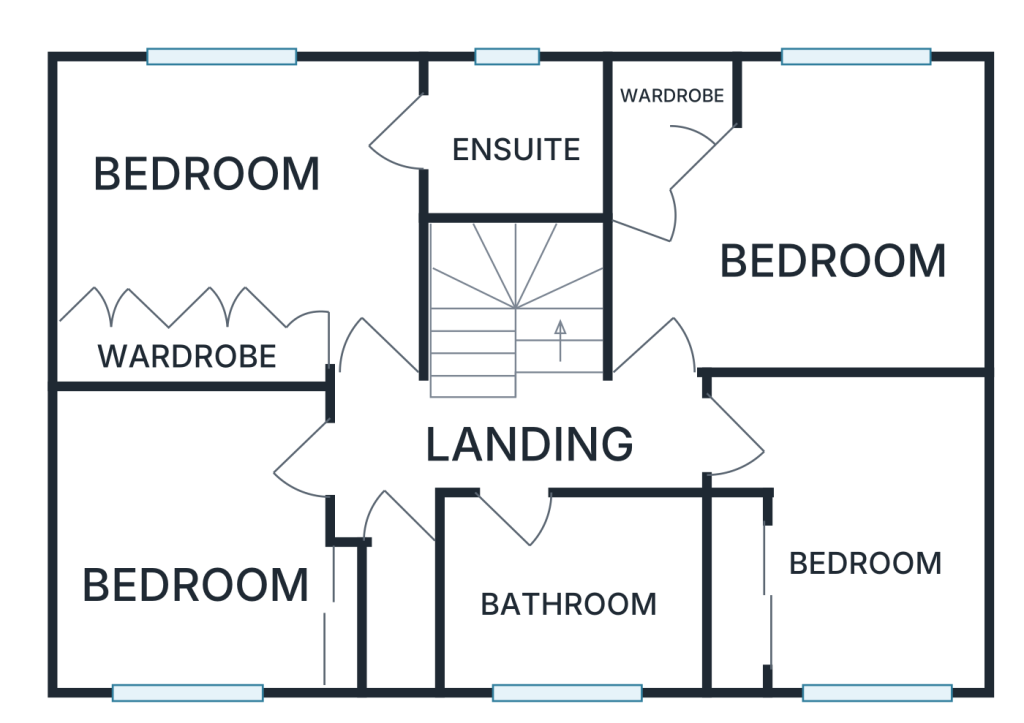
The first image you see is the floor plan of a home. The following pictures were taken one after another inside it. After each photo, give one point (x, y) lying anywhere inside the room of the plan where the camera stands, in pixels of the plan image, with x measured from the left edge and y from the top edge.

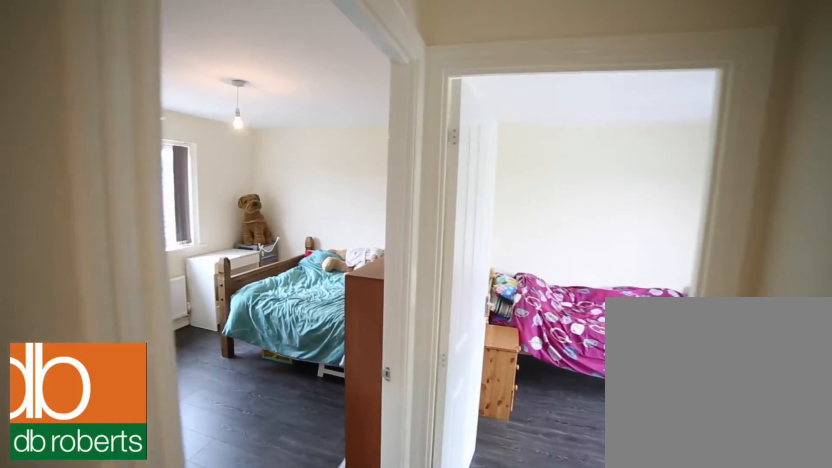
(512, 436)
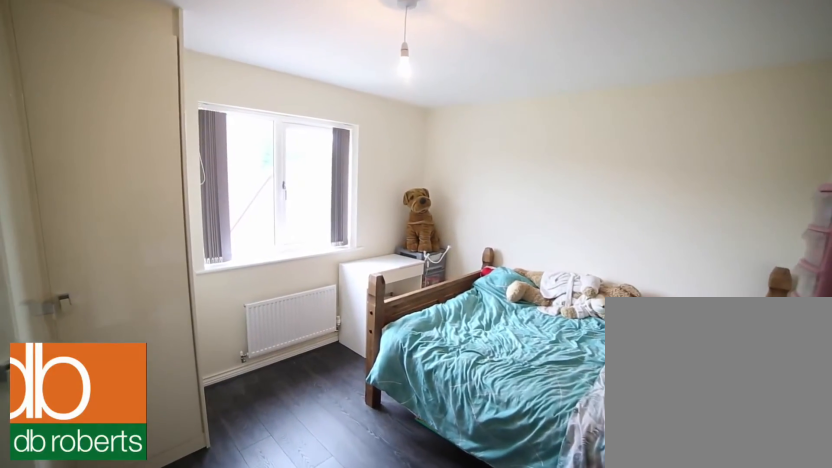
(796, 219)
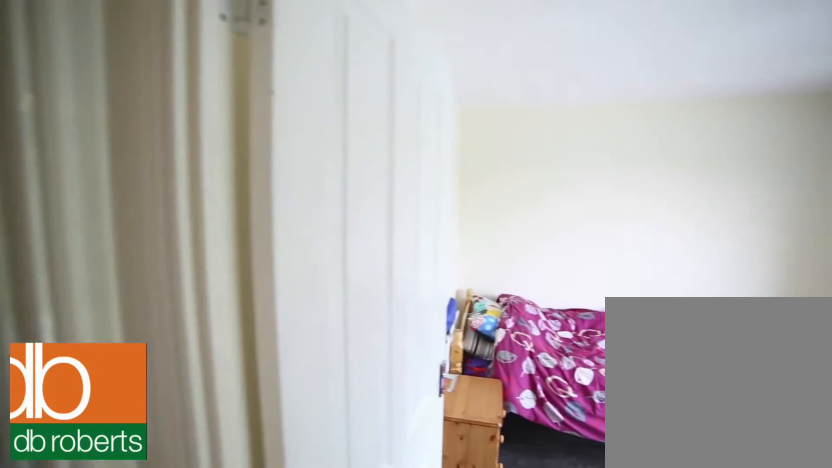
(852, 535)
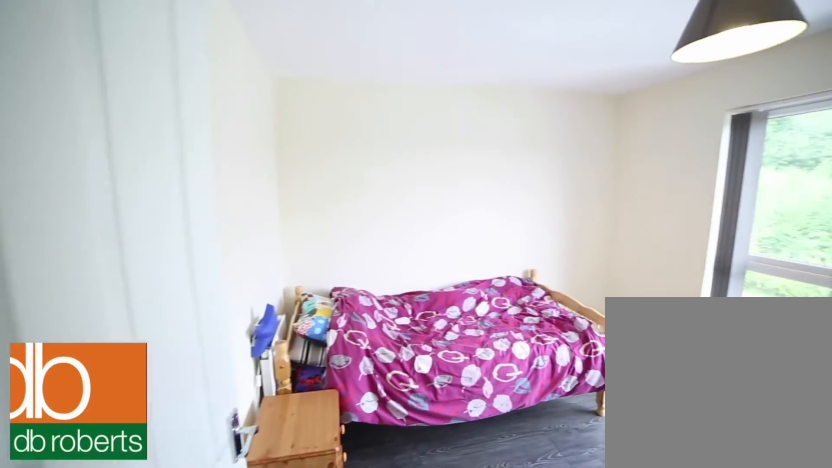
(852, 535)
